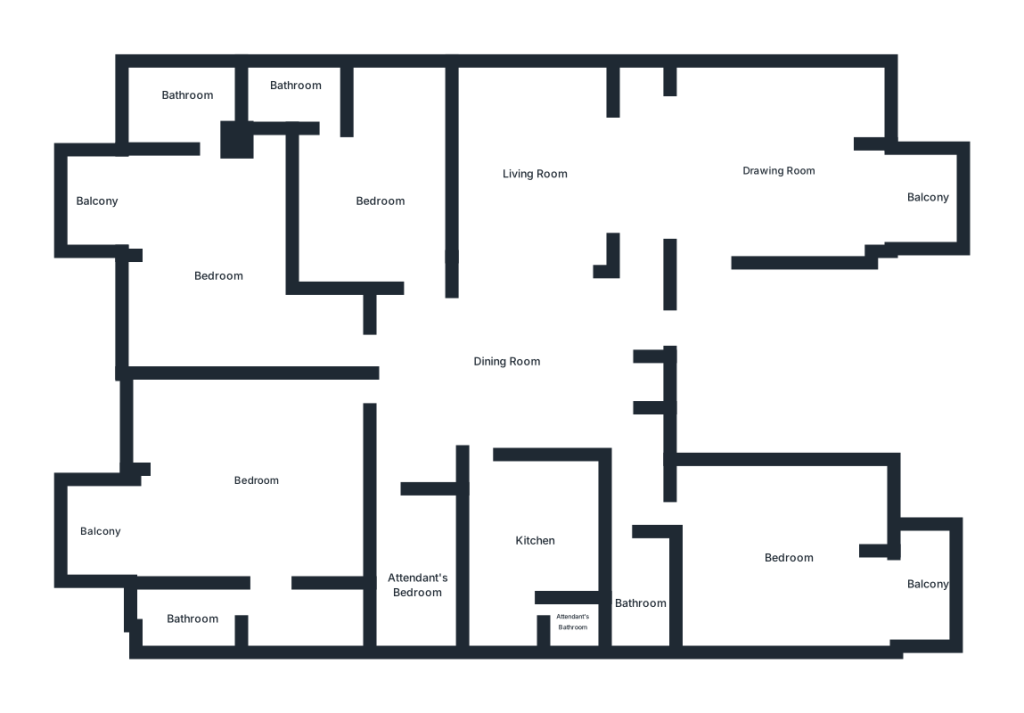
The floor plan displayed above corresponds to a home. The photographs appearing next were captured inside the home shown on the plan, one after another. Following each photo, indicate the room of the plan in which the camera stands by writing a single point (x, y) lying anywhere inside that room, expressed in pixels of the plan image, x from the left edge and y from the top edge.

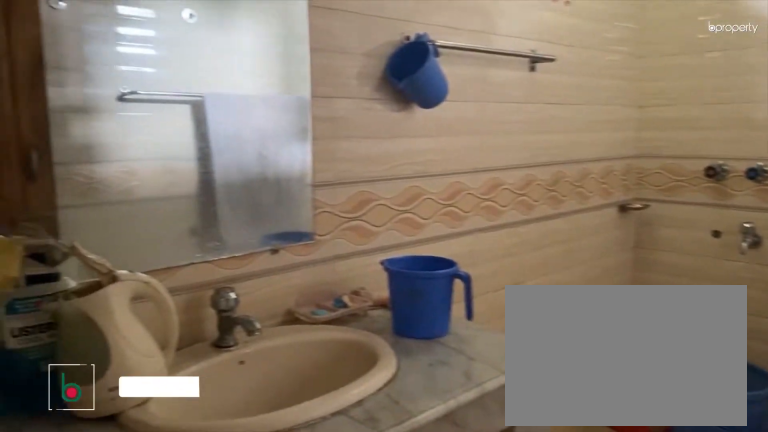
(193, 619)
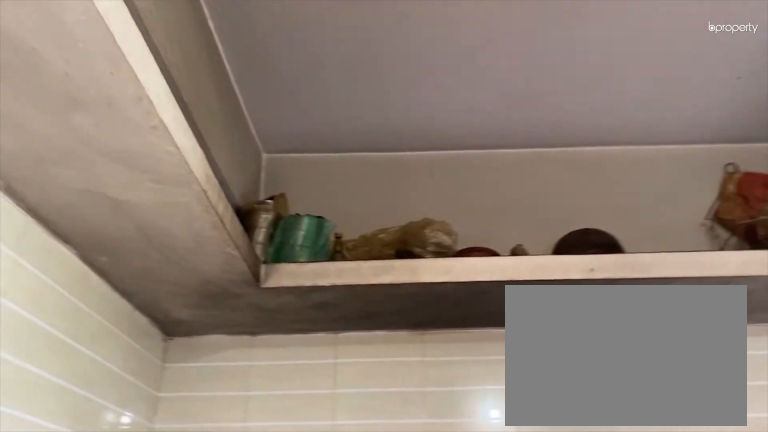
(537, 540)
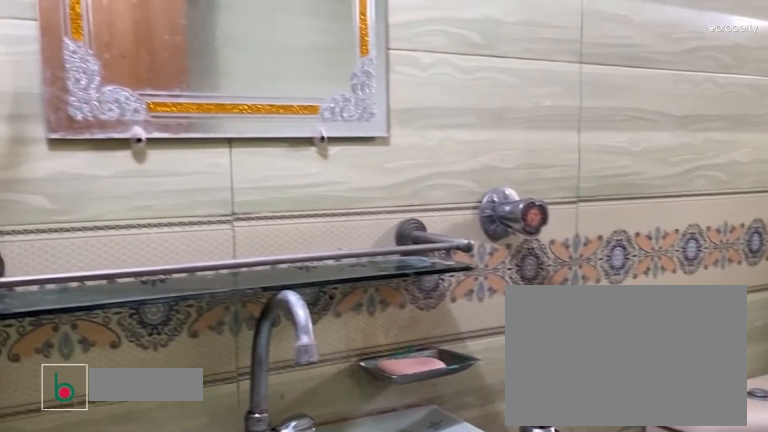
(641, 598)
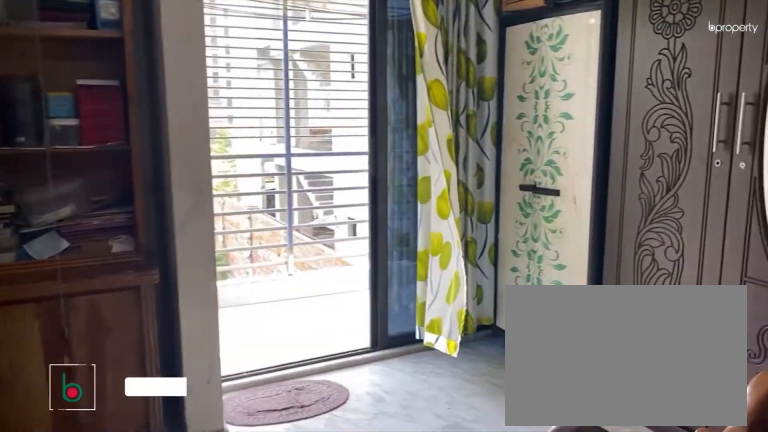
(787, 556)
